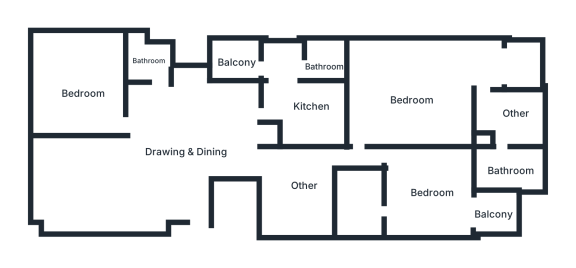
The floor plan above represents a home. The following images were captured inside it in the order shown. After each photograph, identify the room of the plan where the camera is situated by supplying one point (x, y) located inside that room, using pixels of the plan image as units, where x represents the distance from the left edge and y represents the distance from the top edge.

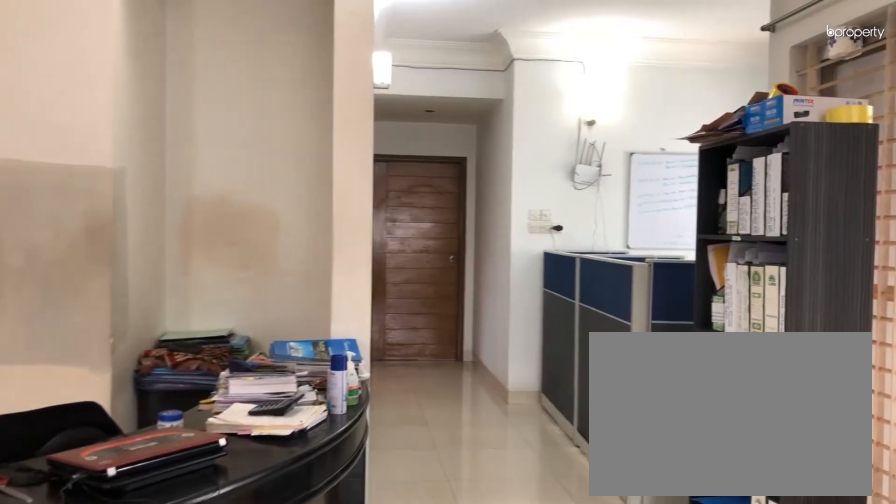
(191, 163)
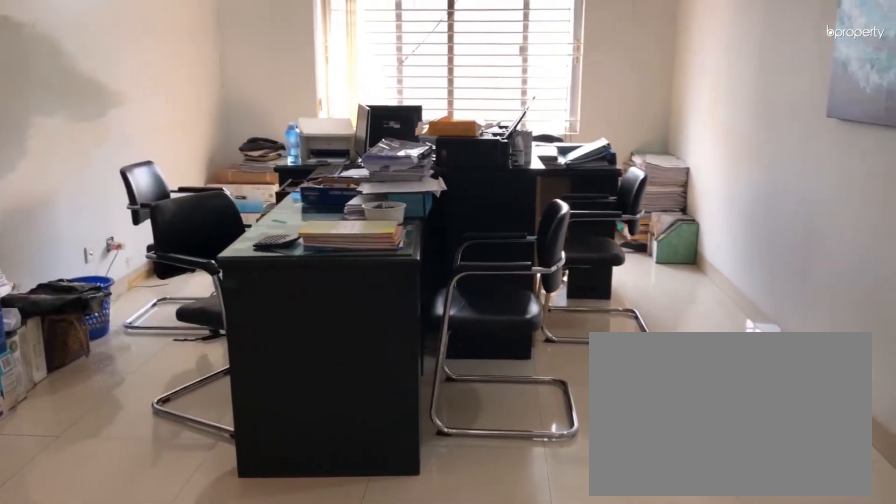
(191, 154)
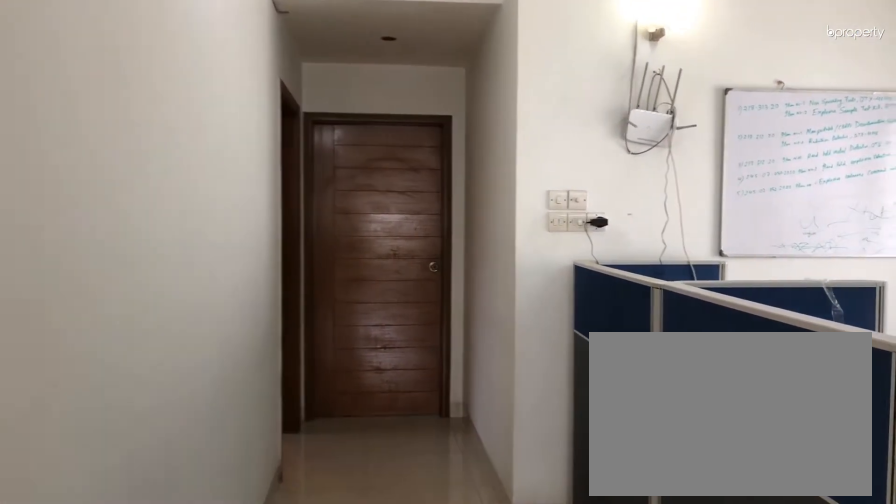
(288, 164)
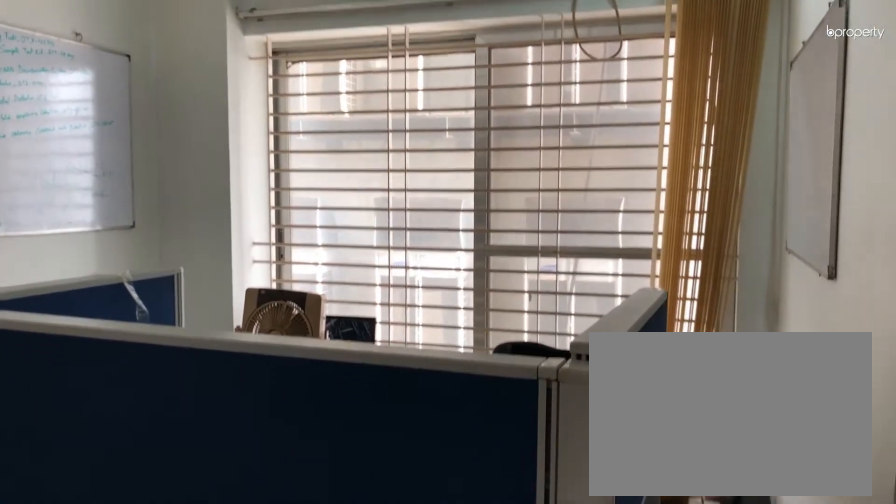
(288, 164)
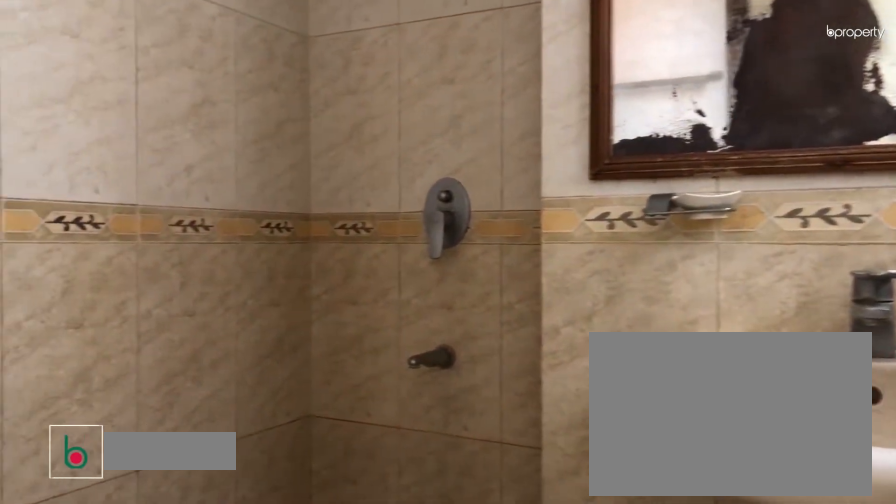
(145, 64)
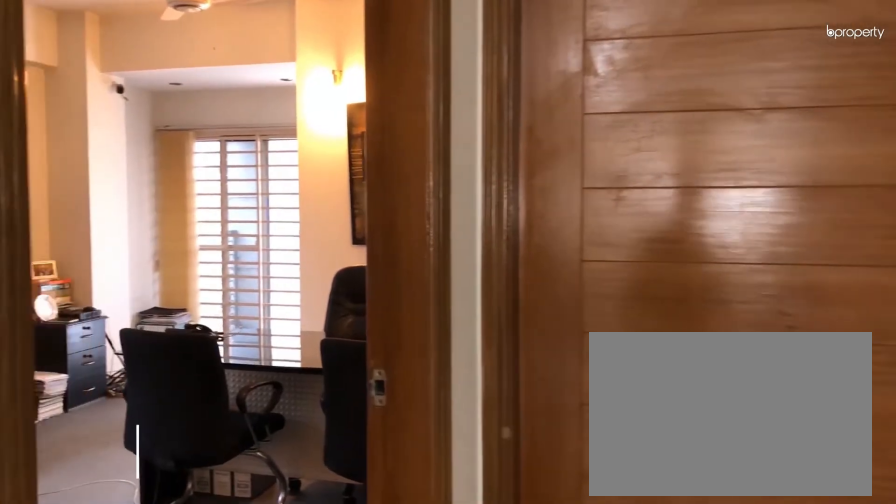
(365, 127)
